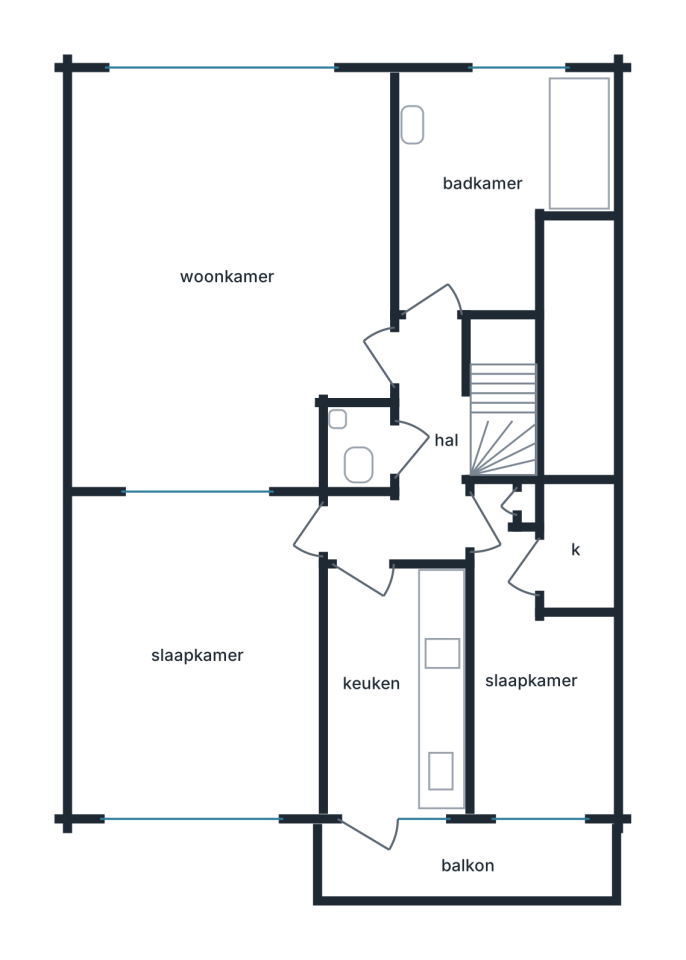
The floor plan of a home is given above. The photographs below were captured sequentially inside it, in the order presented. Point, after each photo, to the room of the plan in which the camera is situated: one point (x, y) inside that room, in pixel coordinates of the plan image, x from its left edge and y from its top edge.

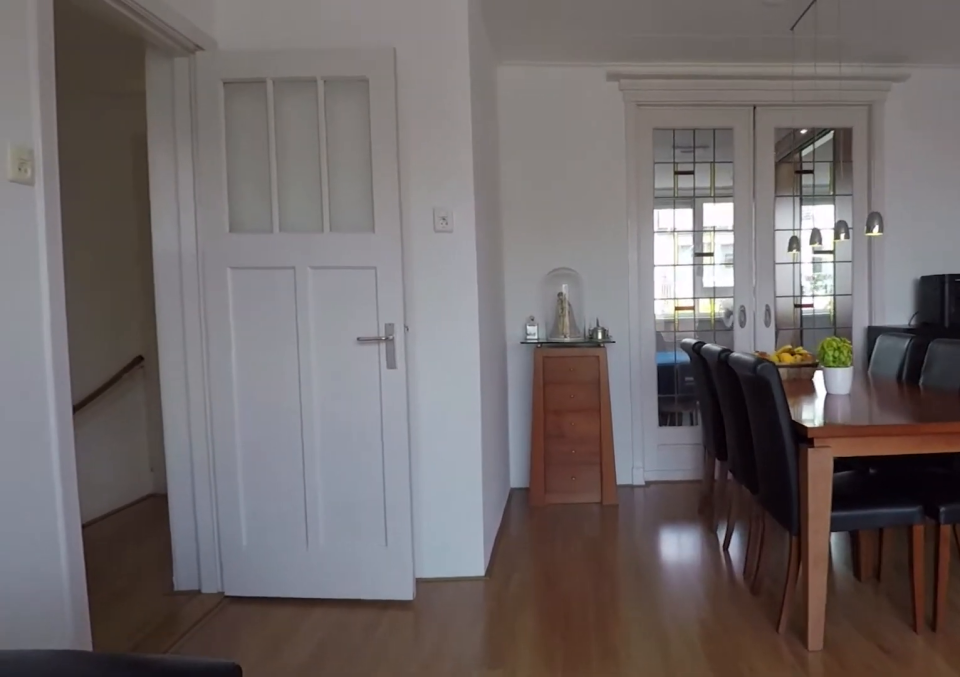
(227, 274)
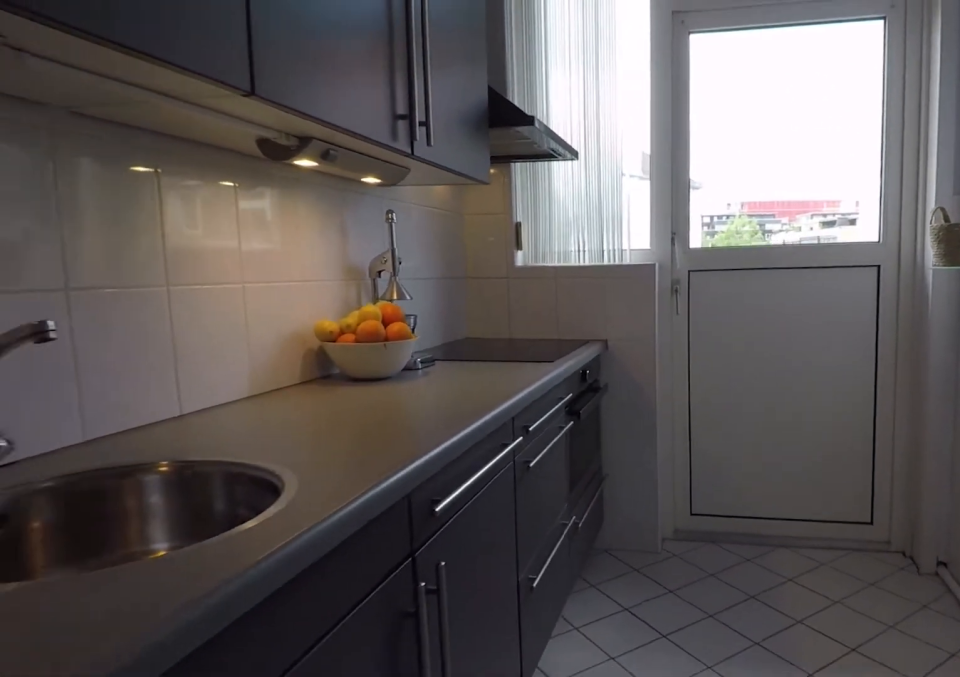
(395, 686)
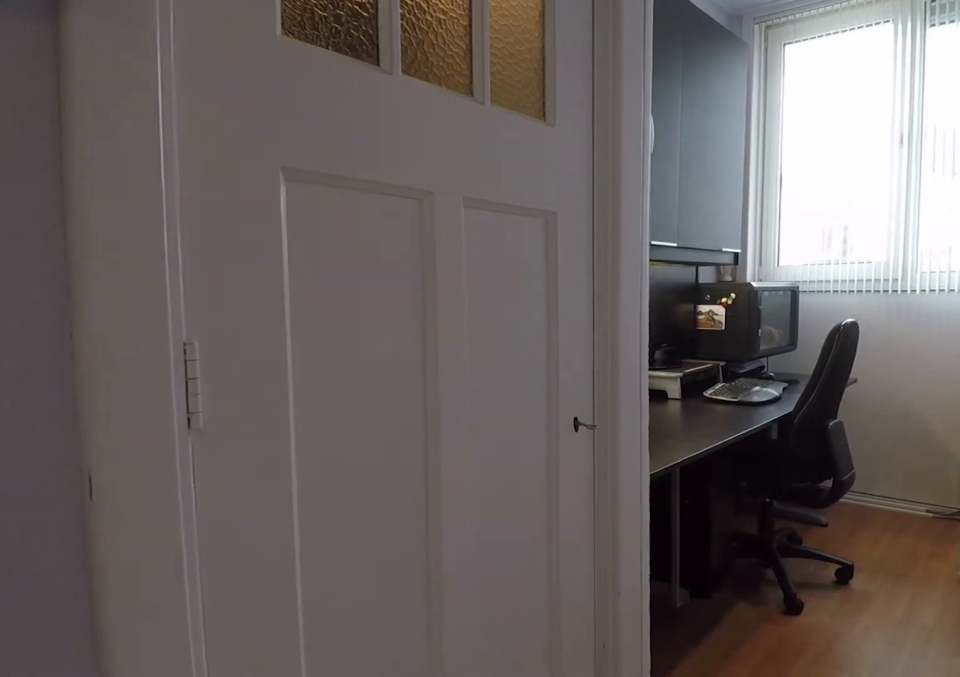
(532, 678)
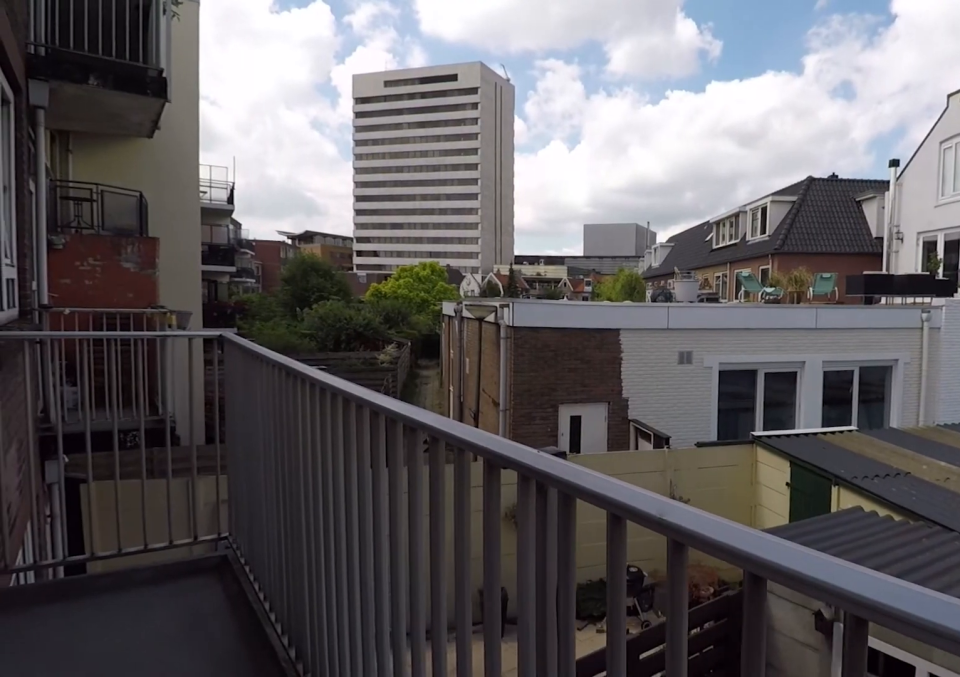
(467, 862)
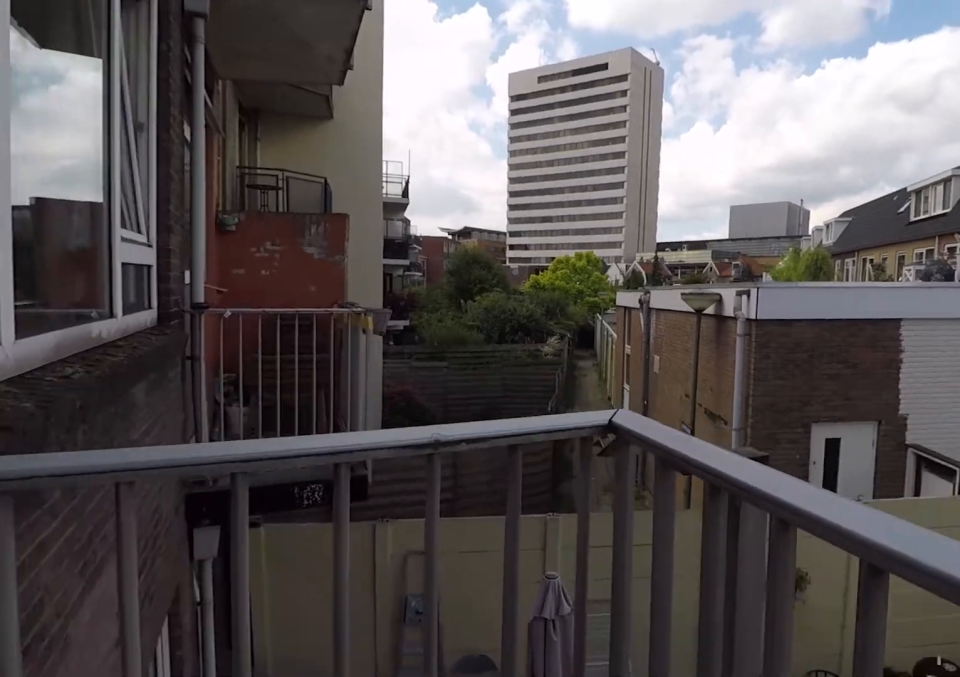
(467, 862)
